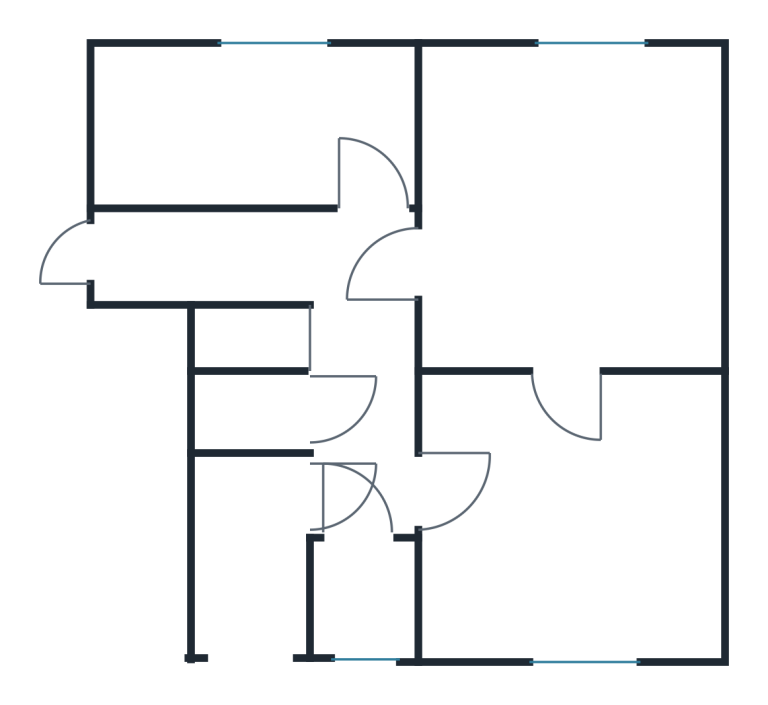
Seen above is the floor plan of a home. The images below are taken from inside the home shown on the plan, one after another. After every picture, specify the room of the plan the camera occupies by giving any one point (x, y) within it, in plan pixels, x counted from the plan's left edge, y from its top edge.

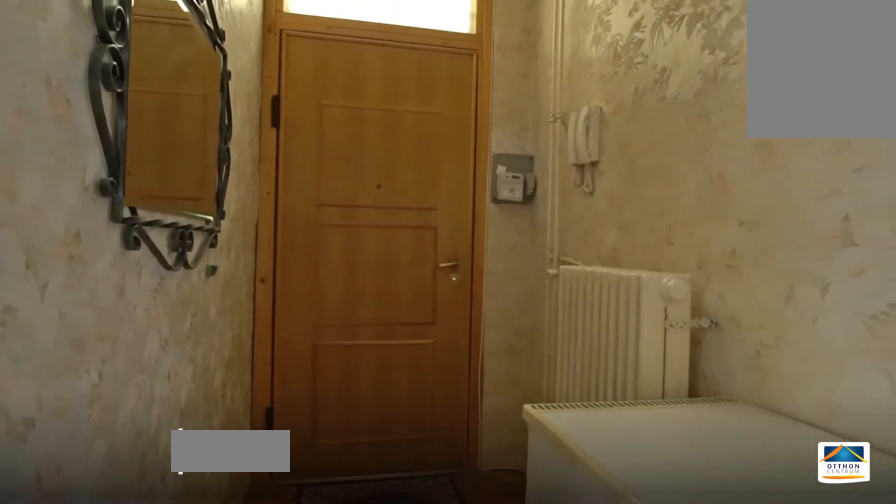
(249, 258)
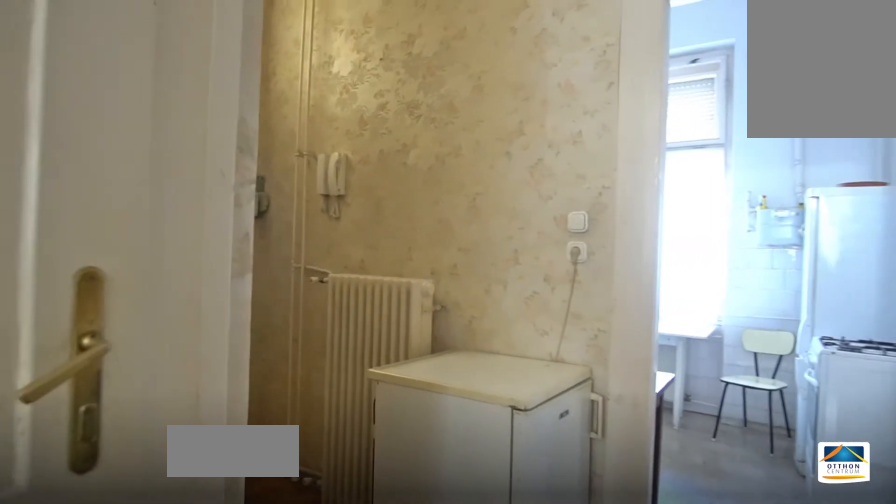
(251, 258)
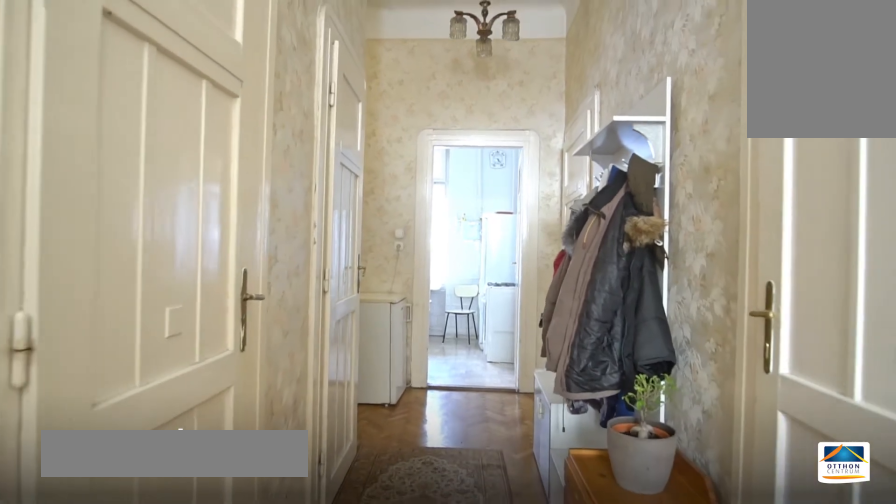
(366, 410)
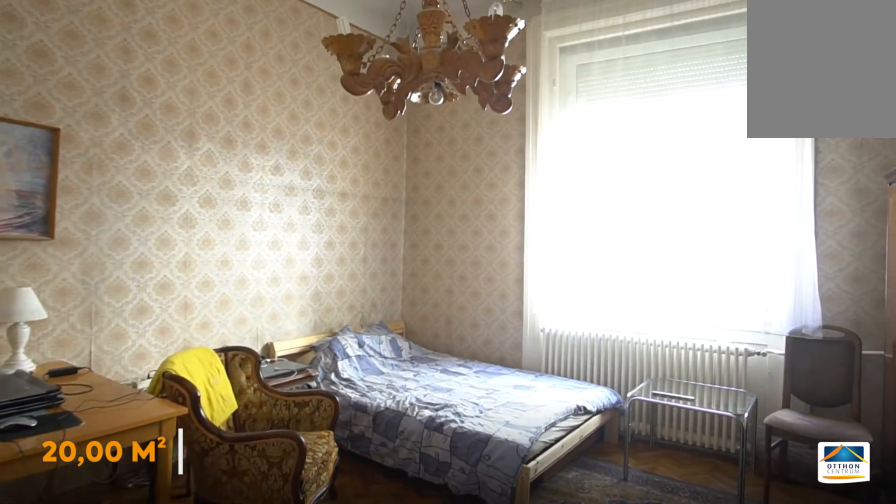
(587, 539)
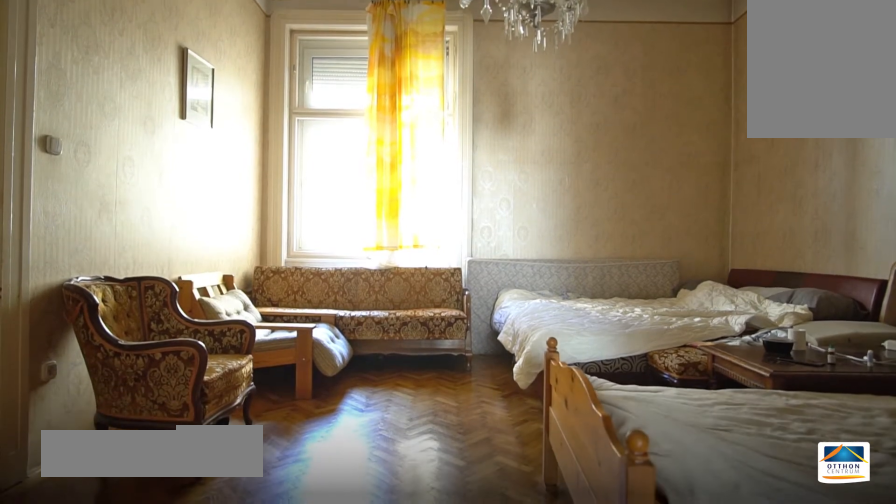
(587, 212)
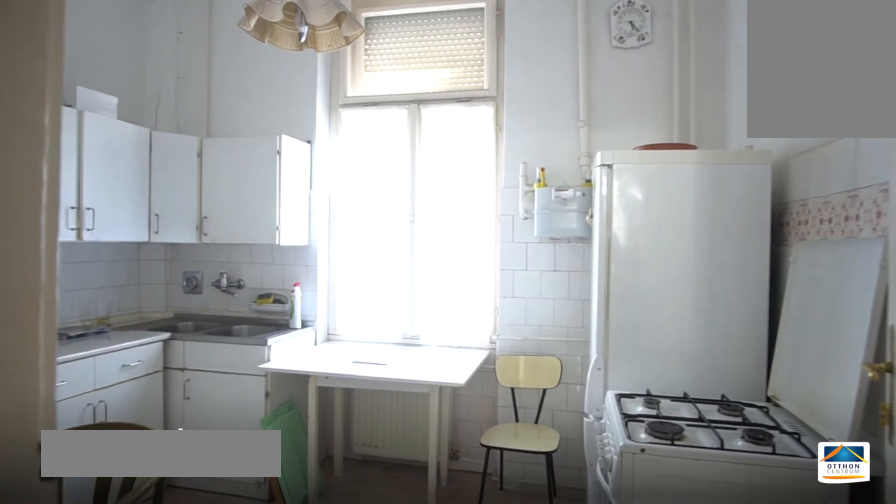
(255, 133)
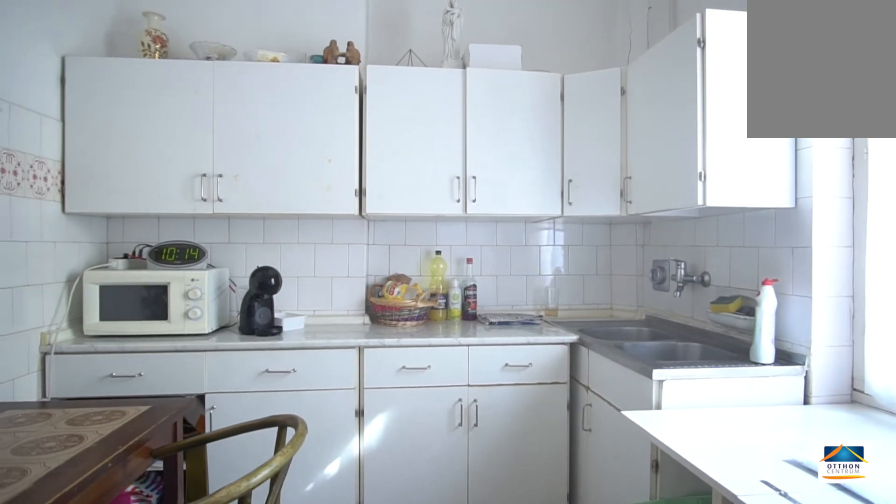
(255, 133)
